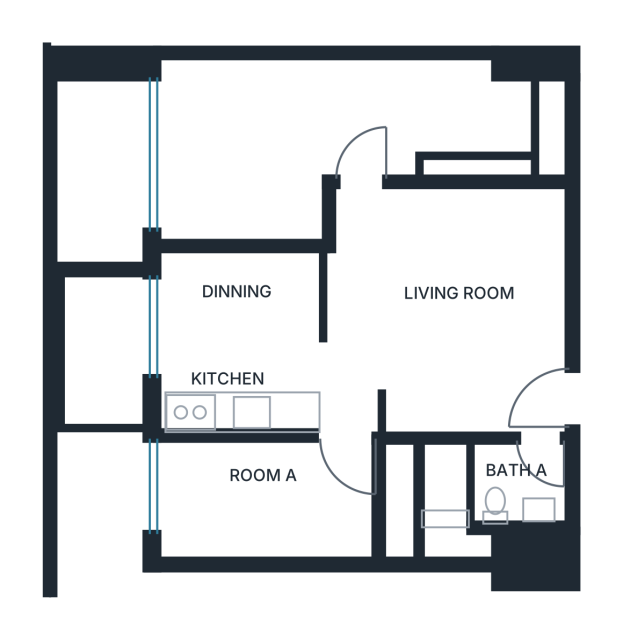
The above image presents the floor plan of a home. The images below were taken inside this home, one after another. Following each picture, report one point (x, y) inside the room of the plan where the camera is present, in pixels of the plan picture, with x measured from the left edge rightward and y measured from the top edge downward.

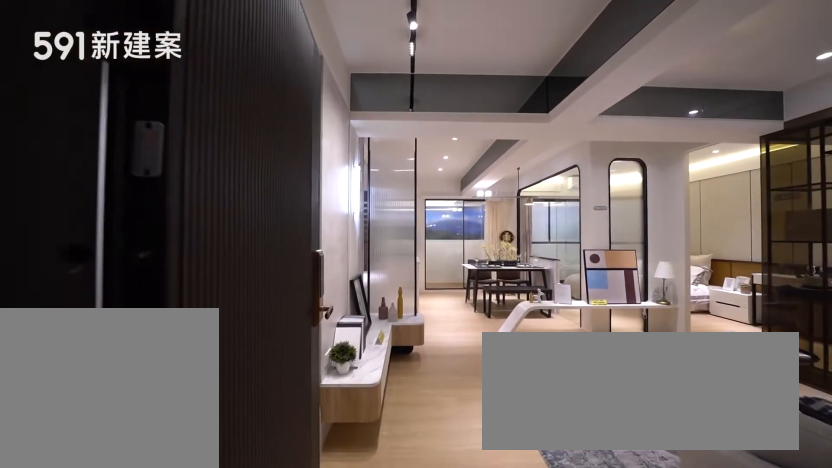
(527, 401)
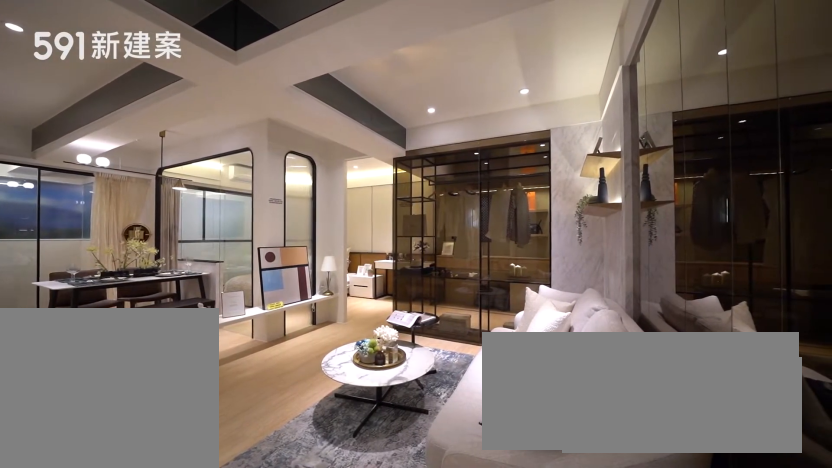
(453, 280)
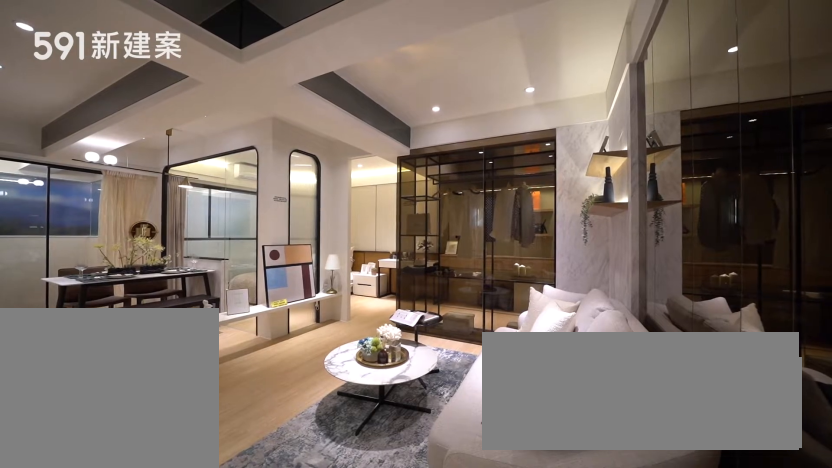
(453, 280)
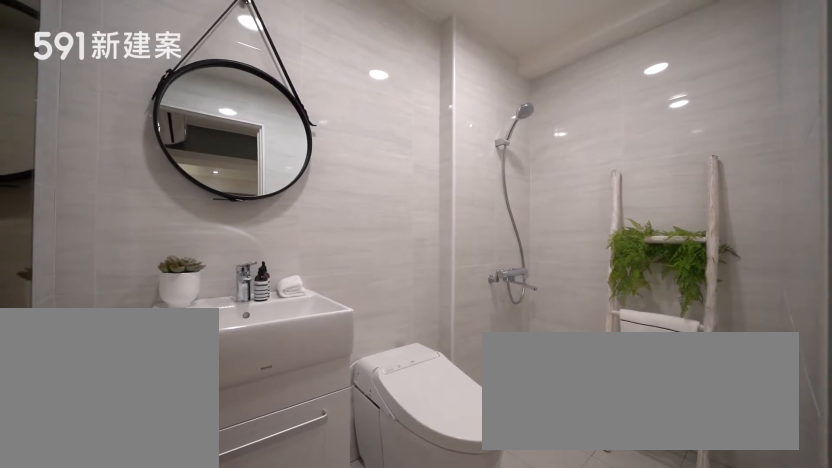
(490, 502)
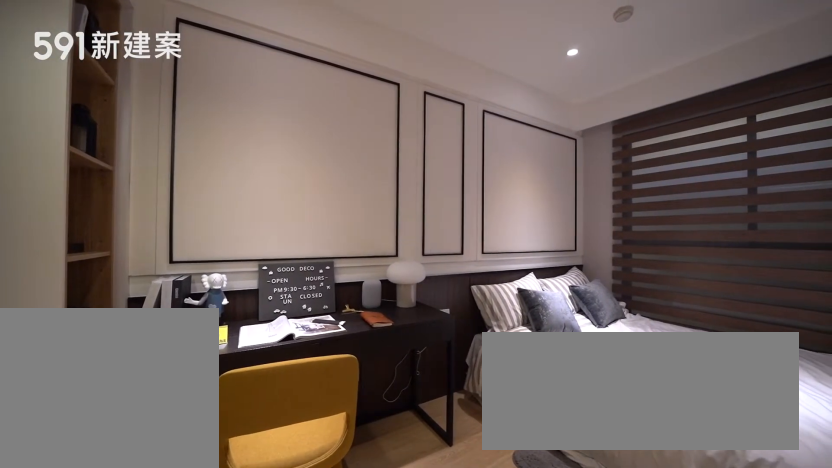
(285, 501)
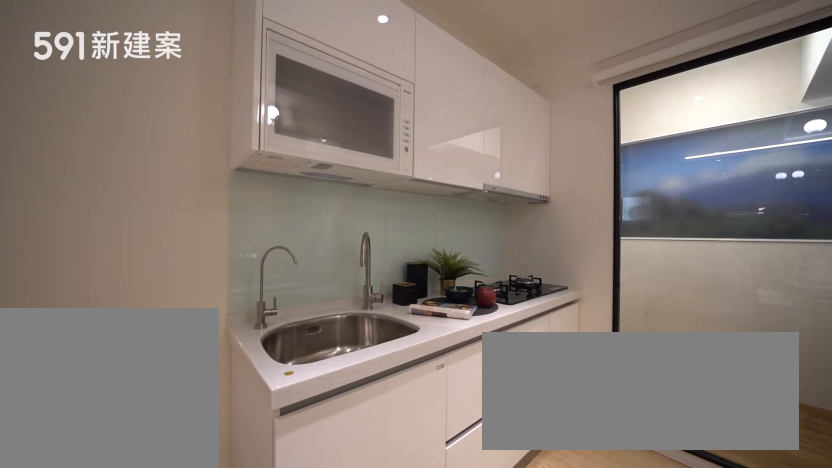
(233, 392)
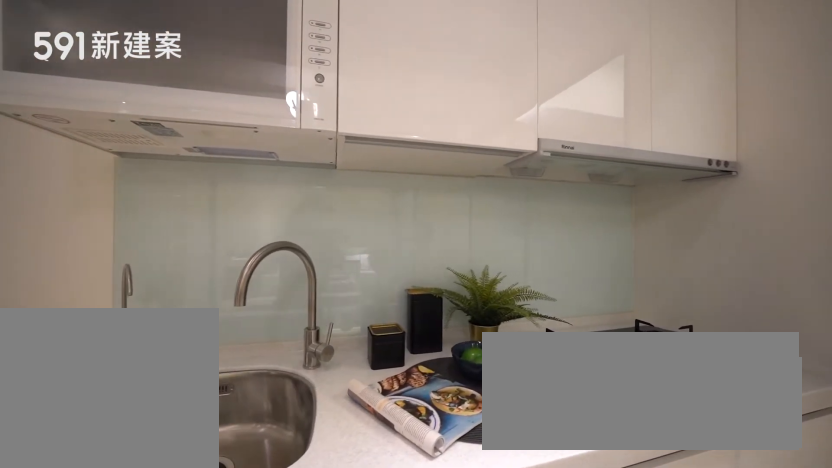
(233, 392)
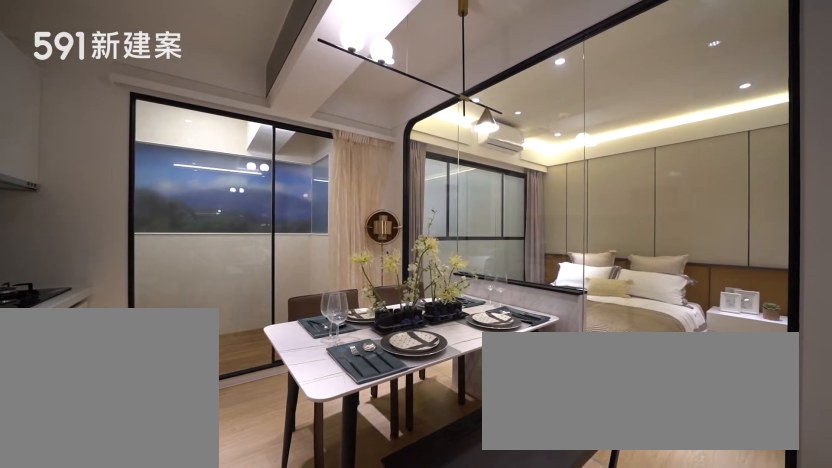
(238, 306)
